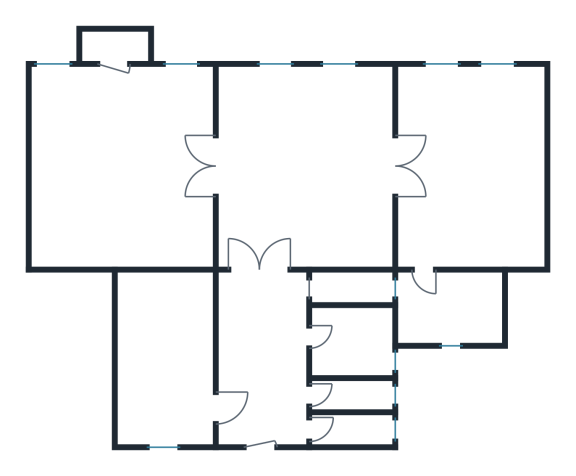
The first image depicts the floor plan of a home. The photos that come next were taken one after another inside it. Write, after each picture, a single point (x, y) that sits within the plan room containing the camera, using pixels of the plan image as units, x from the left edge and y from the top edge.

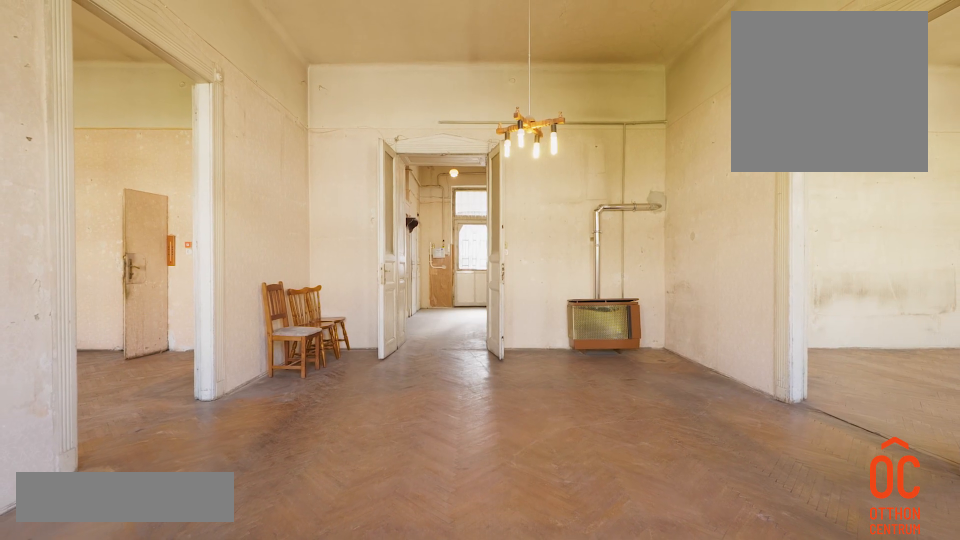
(305, 166)
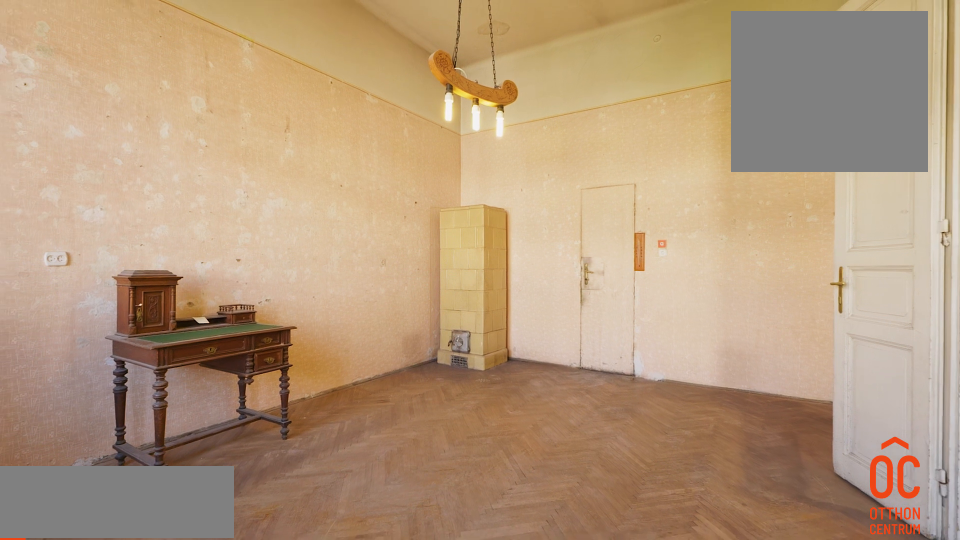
(478, 166)
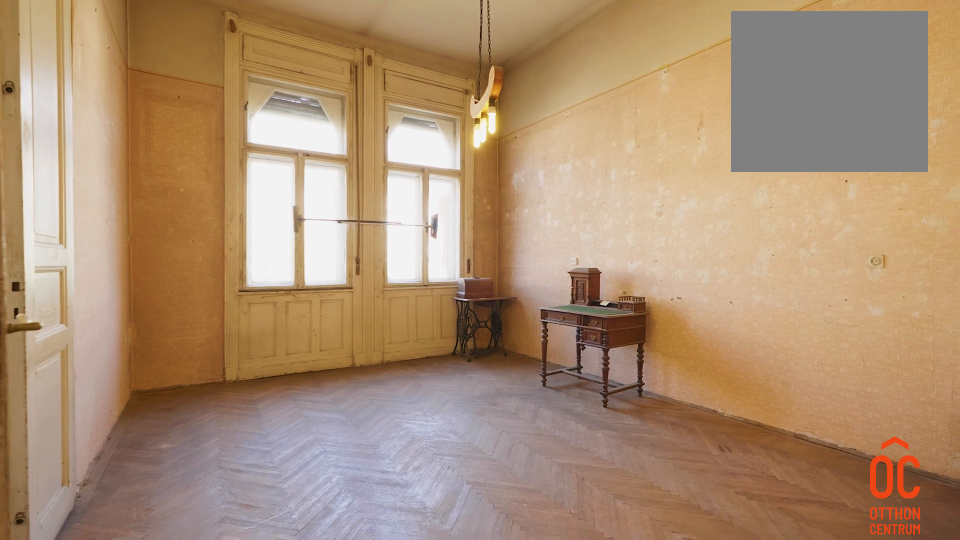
(478, 166)
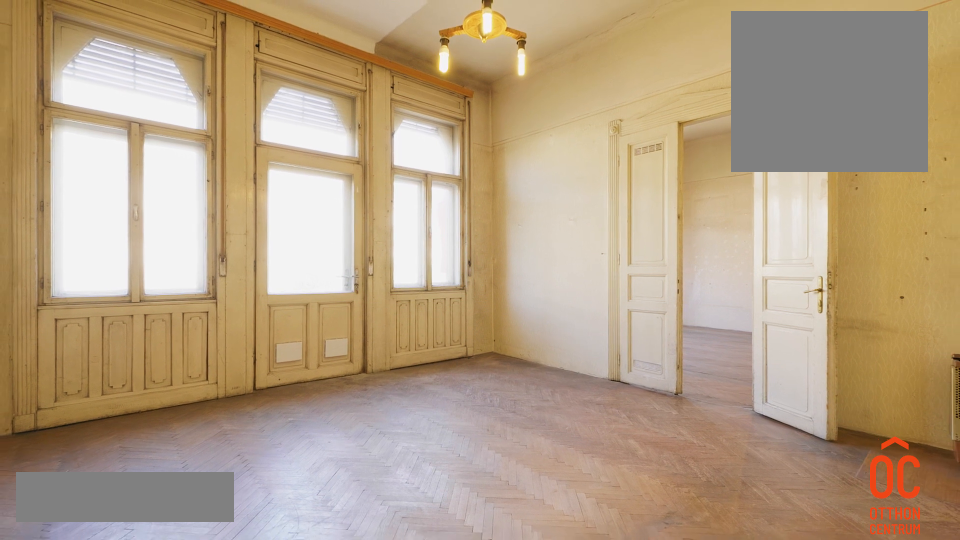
(124, 166)
